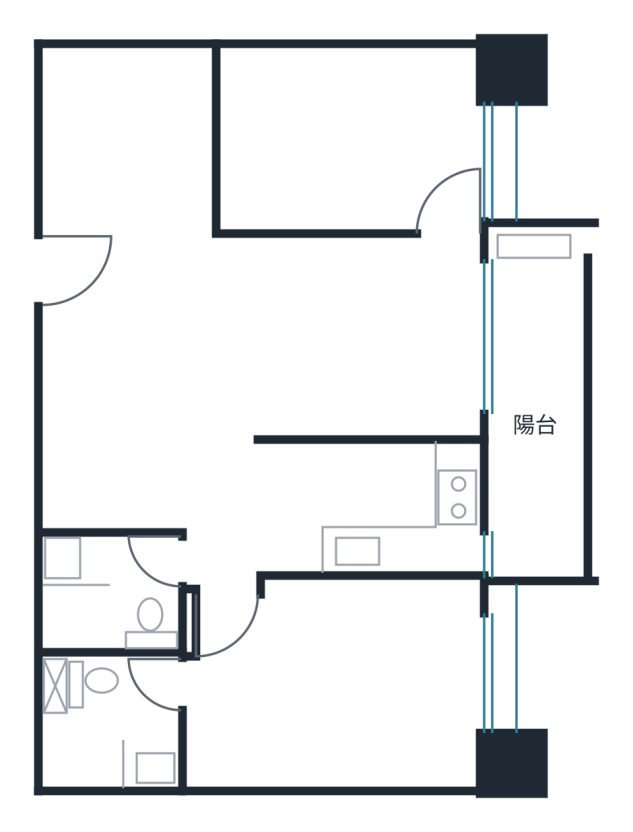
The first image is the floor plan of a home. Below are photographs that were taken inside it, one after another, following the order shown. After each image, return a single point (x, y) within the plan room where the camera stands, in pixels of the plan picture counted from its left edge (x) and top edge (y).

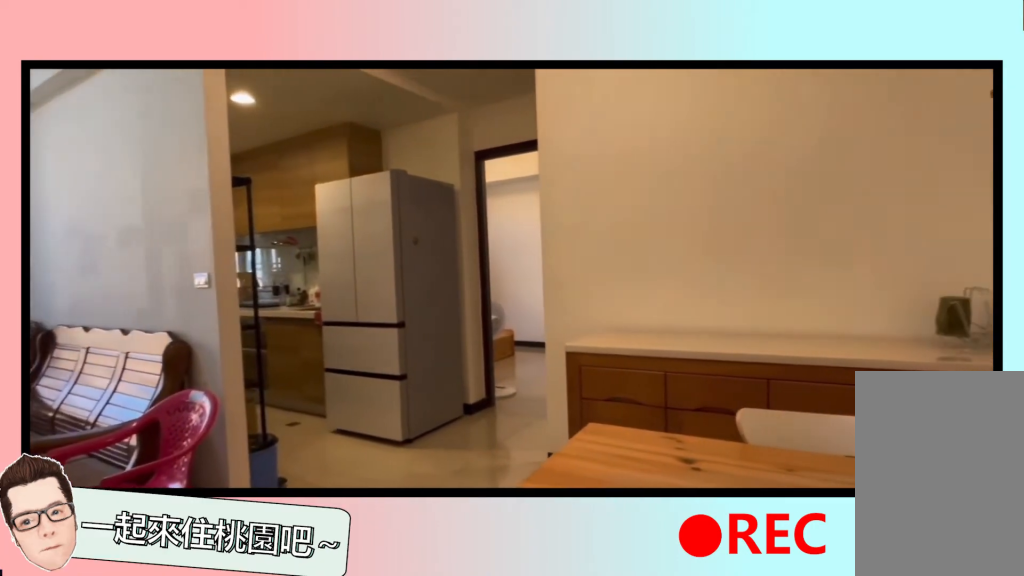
(256, 334)
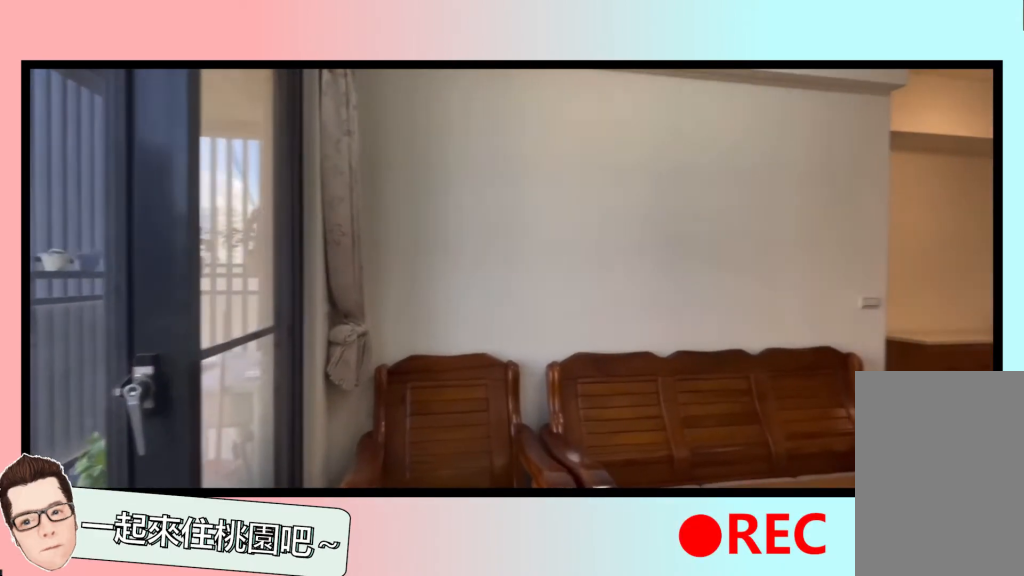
(256, 334)
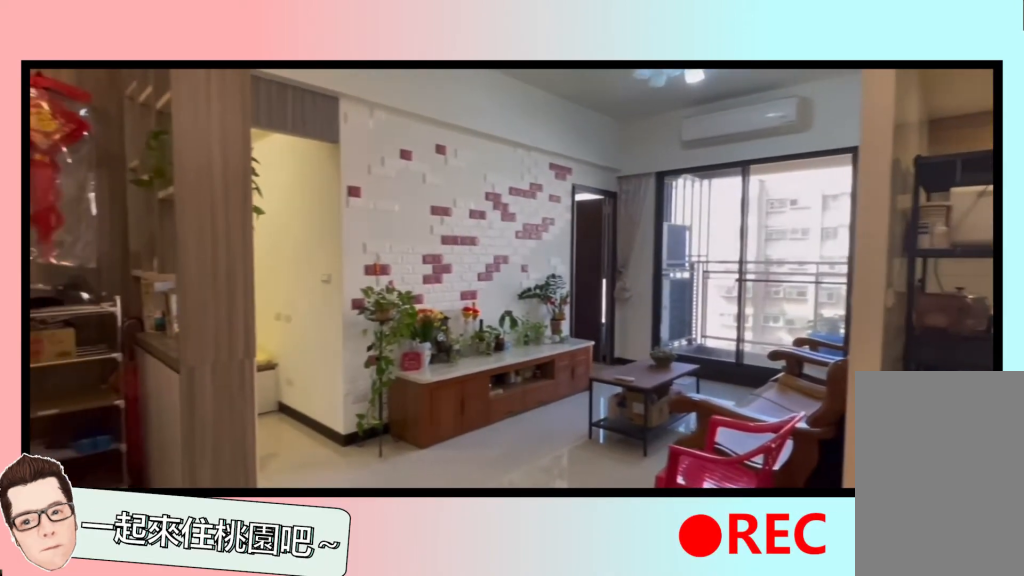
(149, 413)
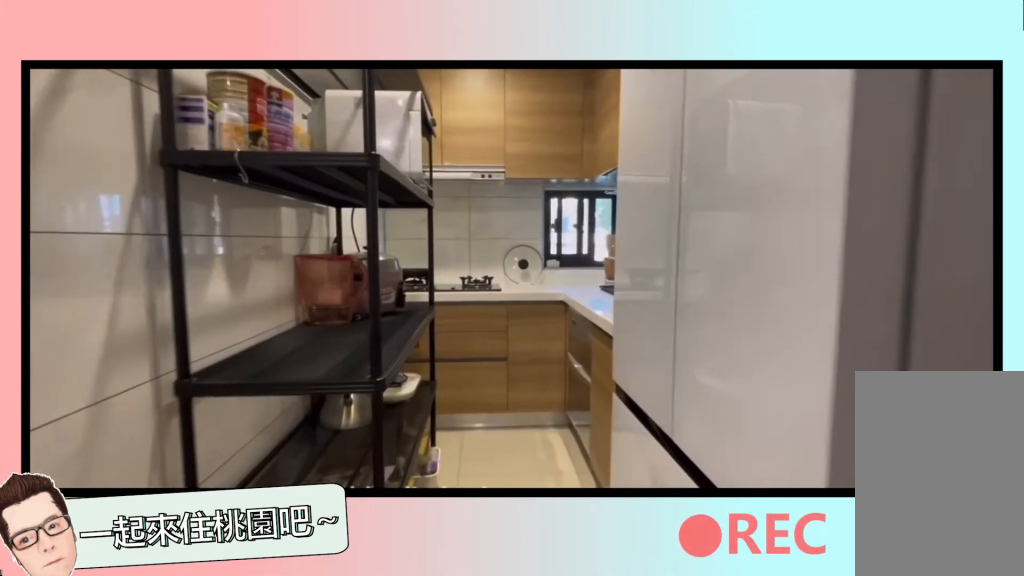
(328, 505)
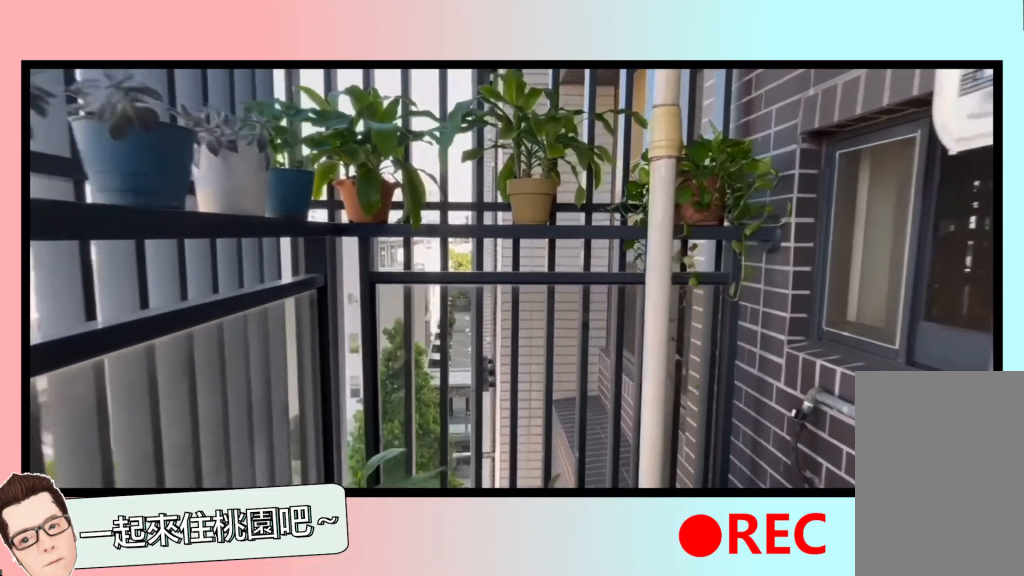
(538, 411)
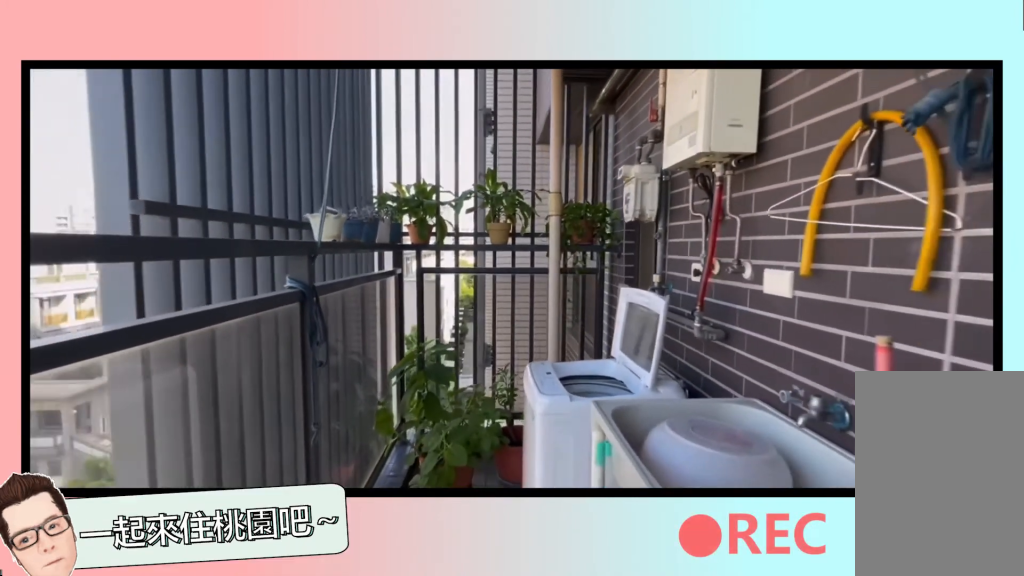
(538, 411)
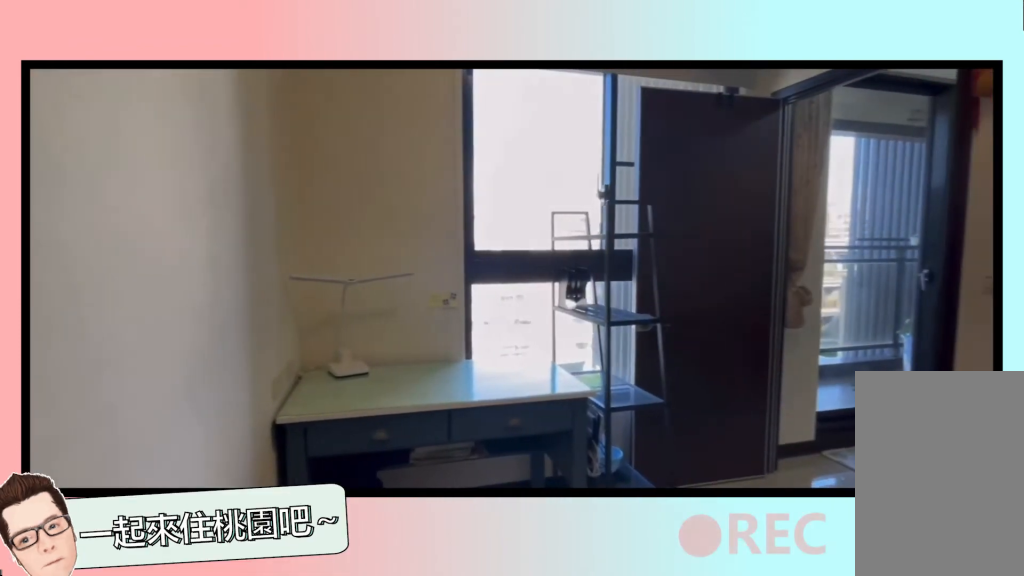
(352, 135)
